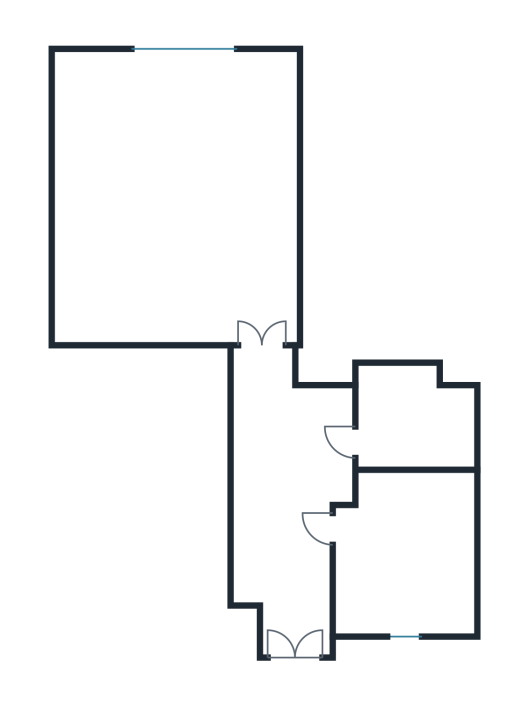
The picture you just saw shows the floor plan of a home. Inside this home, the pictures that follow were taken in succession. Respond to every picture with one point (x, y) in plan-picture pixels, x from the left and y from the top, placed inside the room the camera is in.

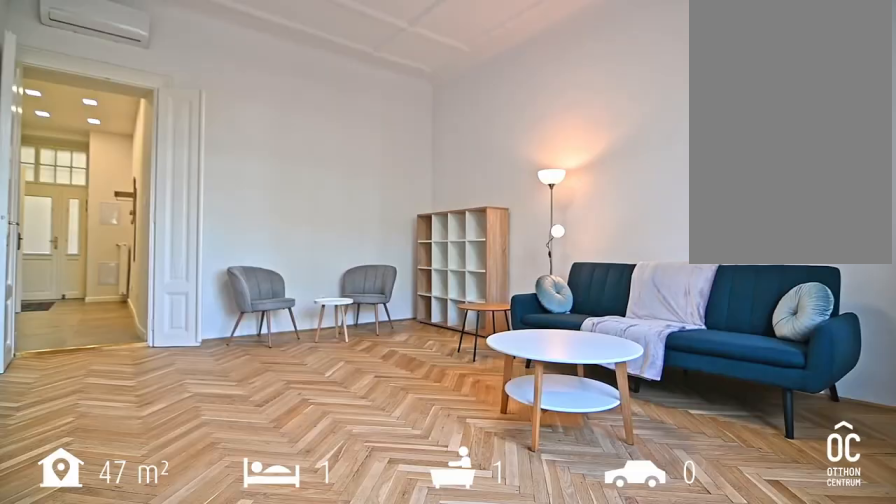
(174, 202)
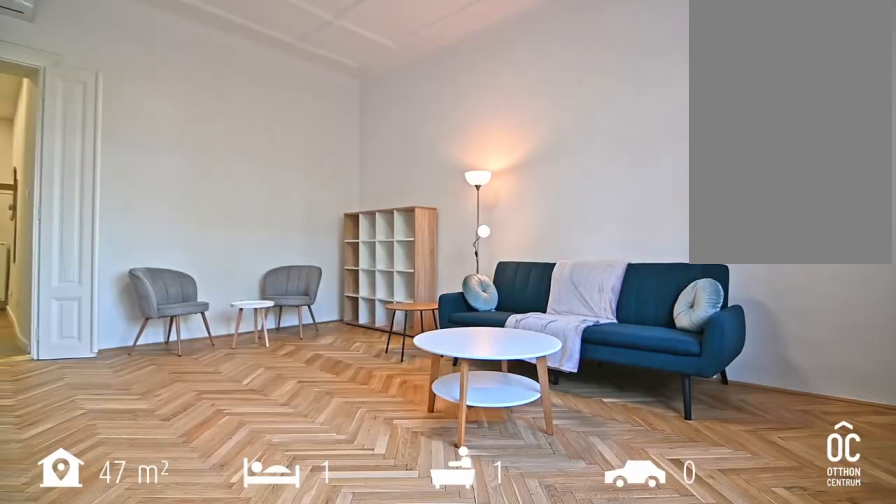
(174, 202)
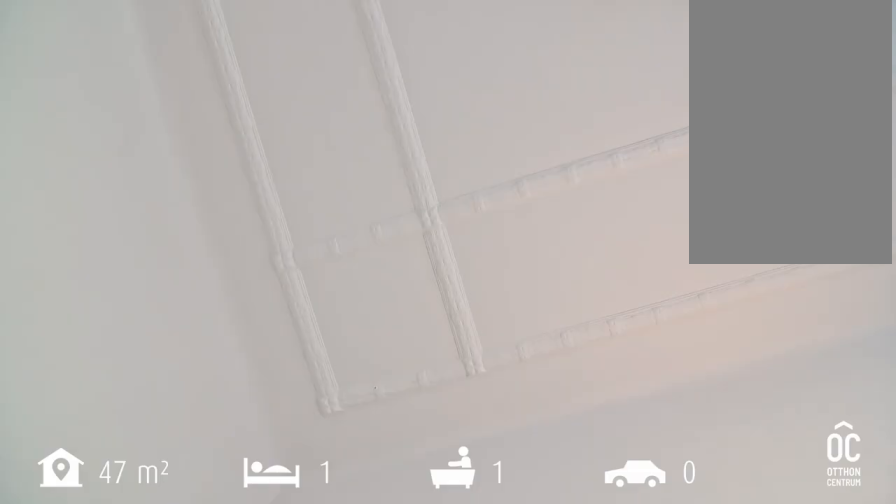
(174, 202)
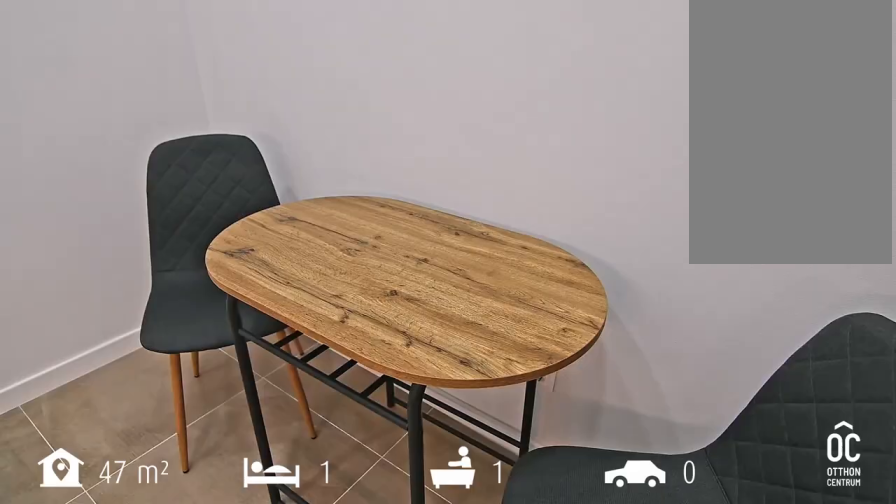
(407, 551)
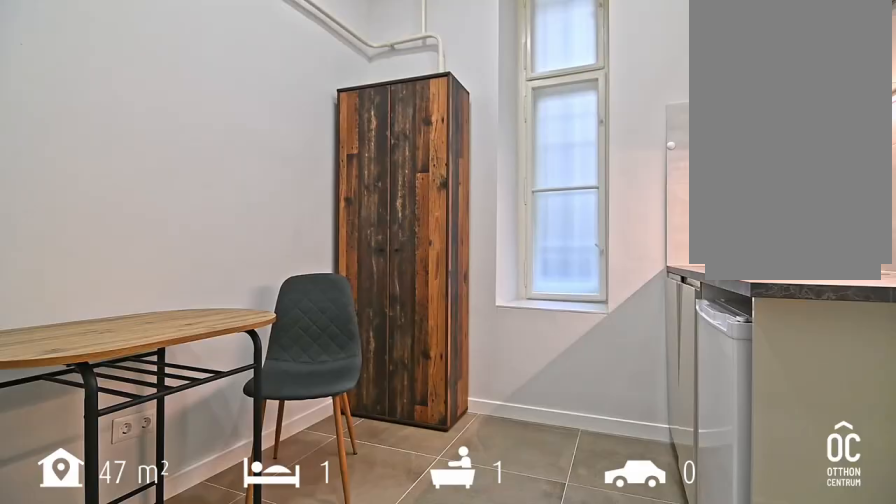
(406, 552)
